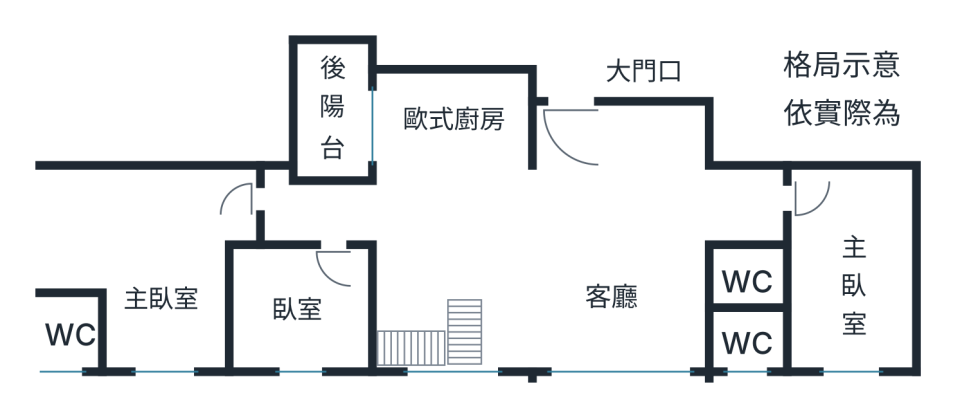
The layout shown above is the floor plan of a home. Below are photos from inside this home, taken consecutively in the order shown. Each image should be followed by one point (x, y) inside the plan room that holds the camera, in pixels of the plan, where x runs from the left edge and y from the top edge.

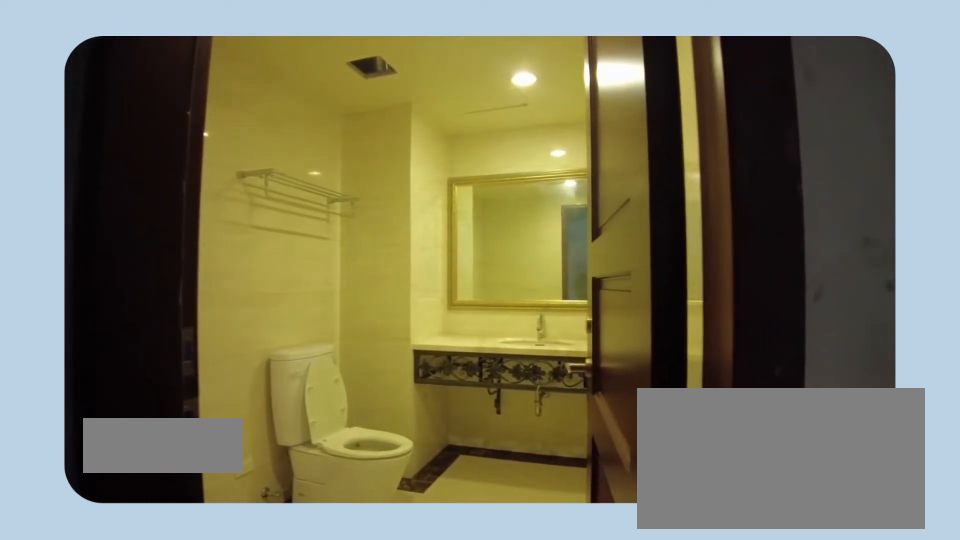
(742, 281)
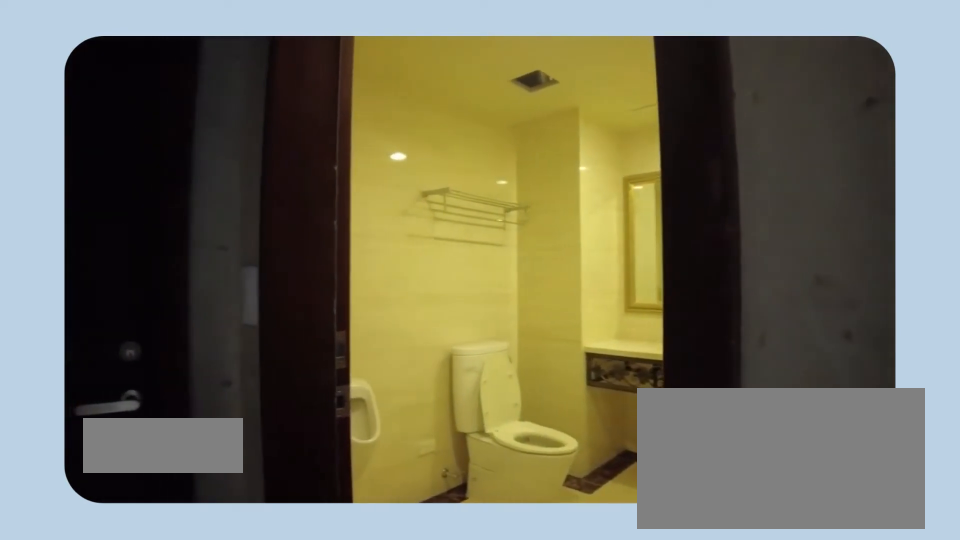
(742, 281)
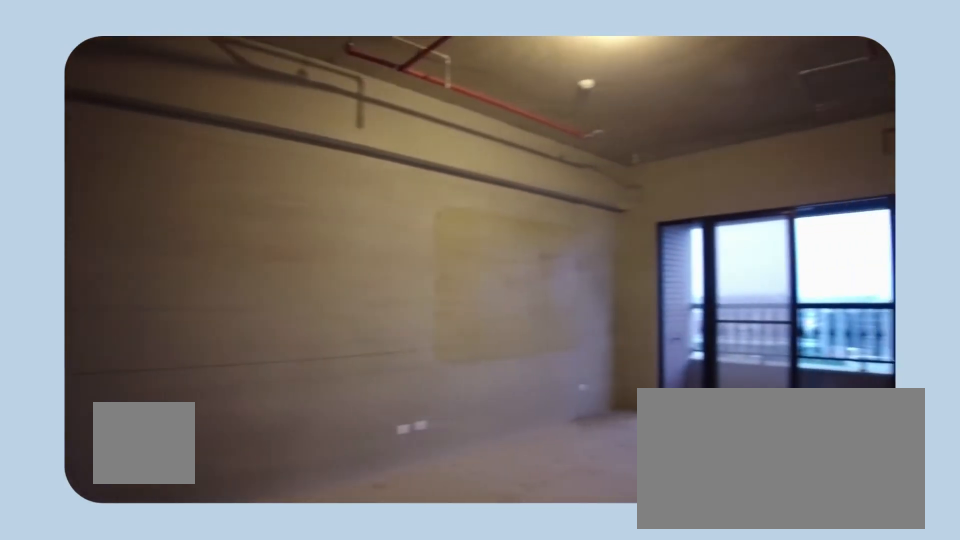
(832, 253)
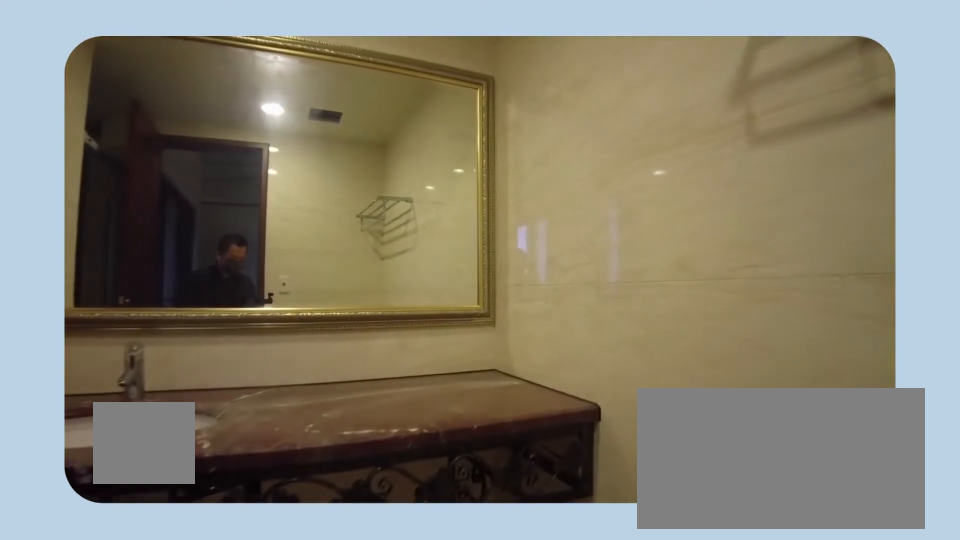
(746, 334)
